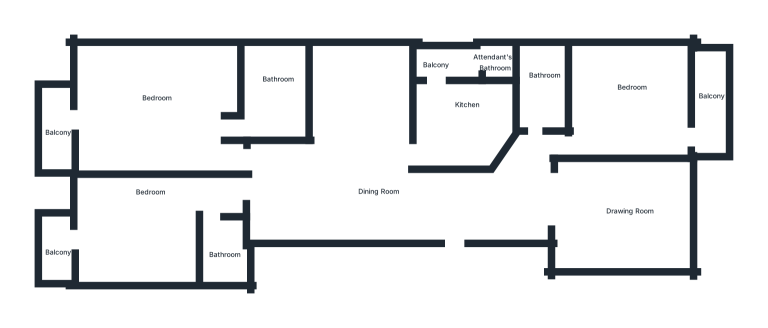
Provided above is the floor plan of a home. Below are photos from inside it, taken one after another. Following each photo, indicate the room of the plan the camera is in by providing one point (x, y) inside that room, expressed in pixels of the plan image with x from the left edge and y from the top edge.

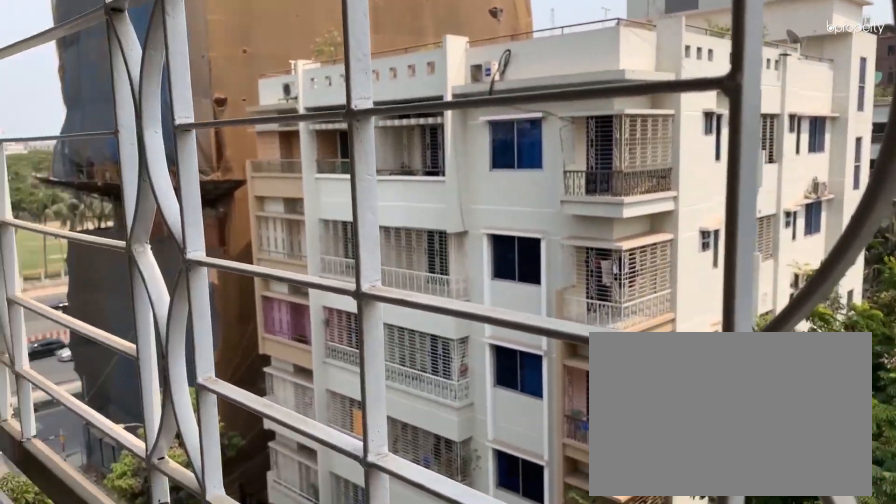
(59, 244)
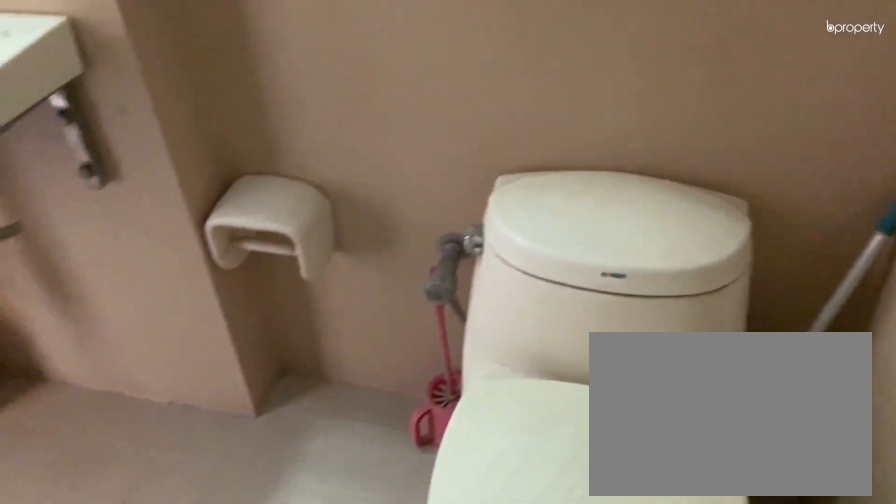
(218, 250)
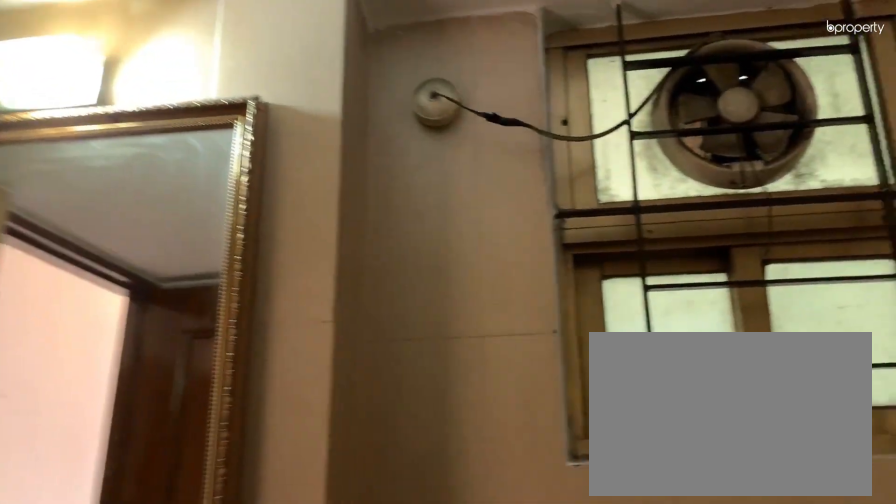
(218, 250)
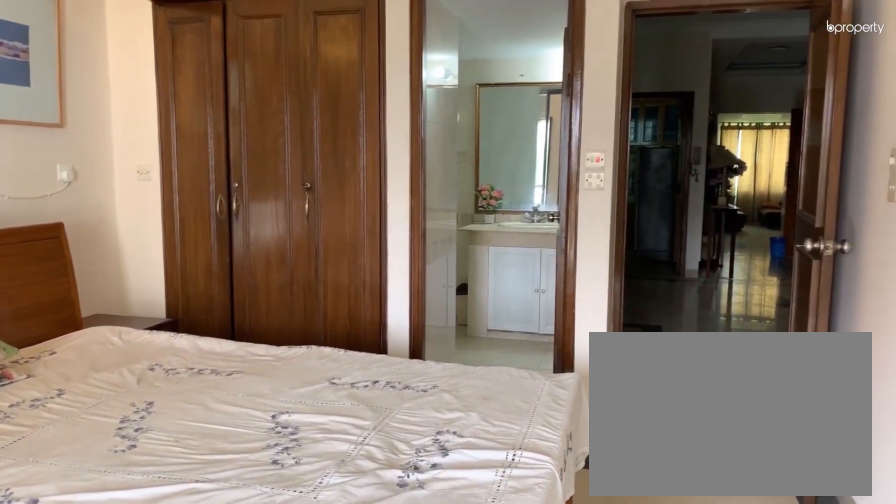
(169, 113)
